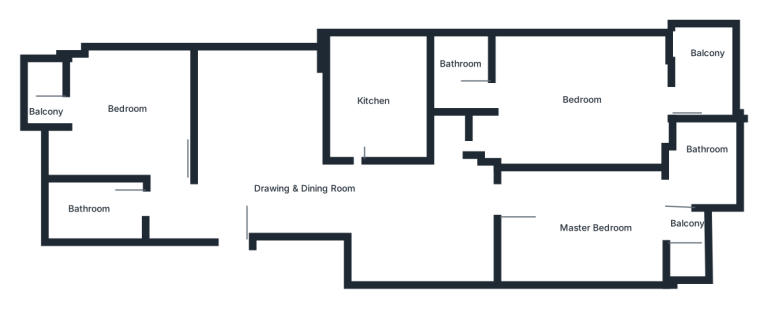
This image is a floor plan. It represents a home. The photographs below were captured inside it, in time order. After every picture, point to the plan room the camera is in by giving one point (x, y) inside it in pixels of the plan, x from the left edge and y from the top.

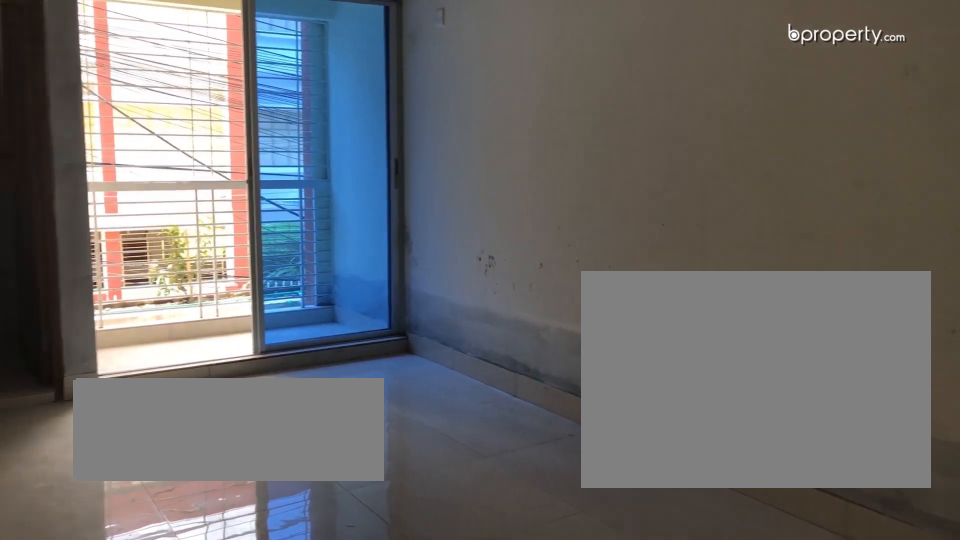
(606, 222)
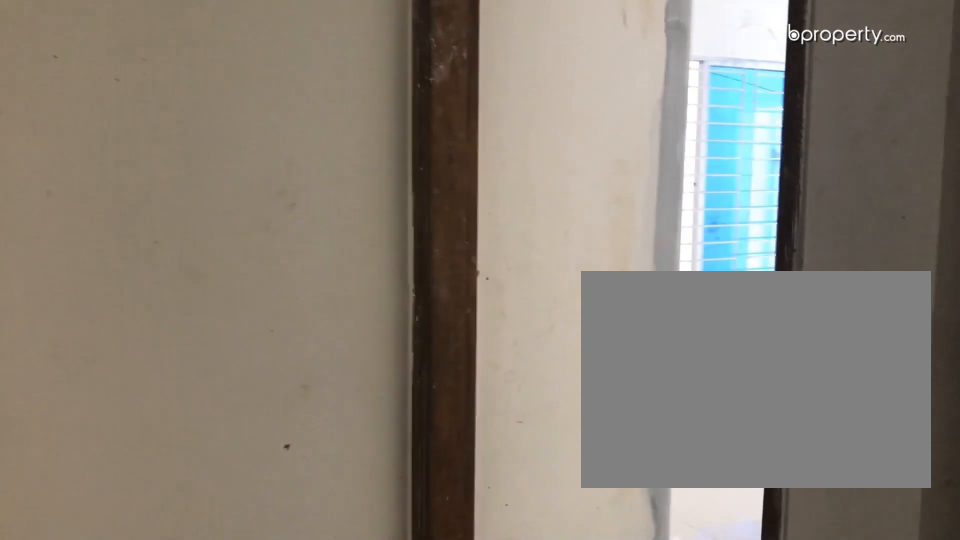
(485, 131)
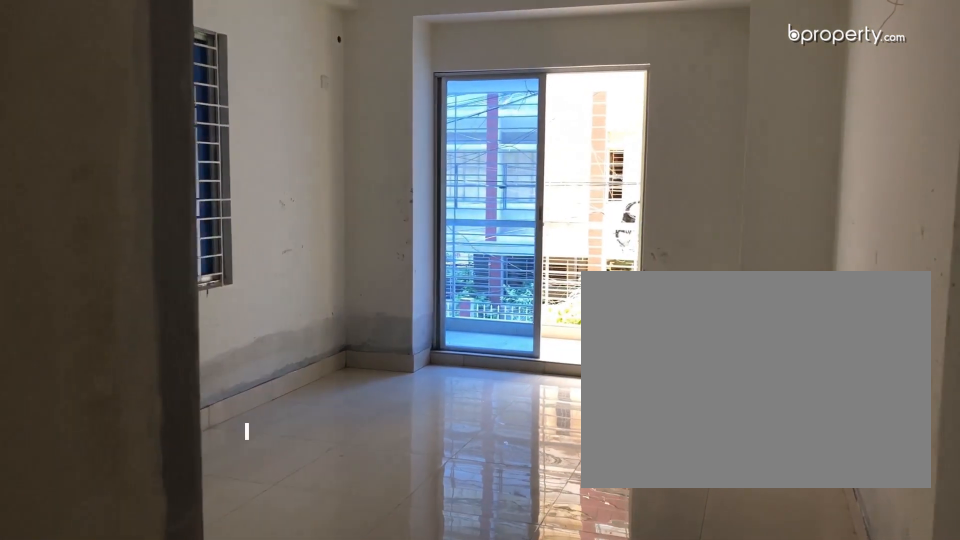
(577, 103)
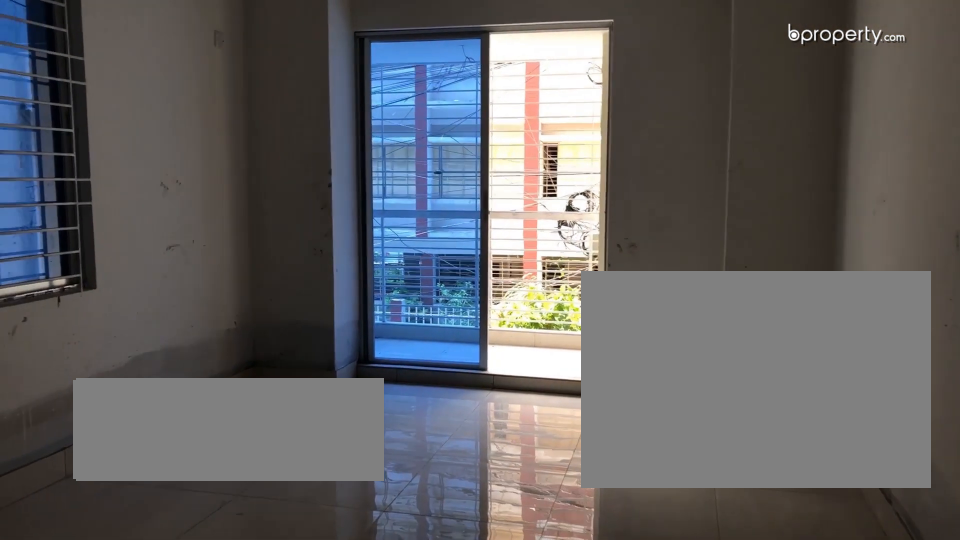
(577, 103)
